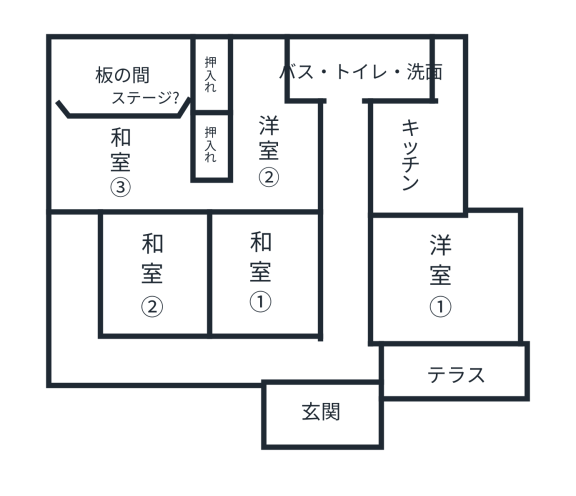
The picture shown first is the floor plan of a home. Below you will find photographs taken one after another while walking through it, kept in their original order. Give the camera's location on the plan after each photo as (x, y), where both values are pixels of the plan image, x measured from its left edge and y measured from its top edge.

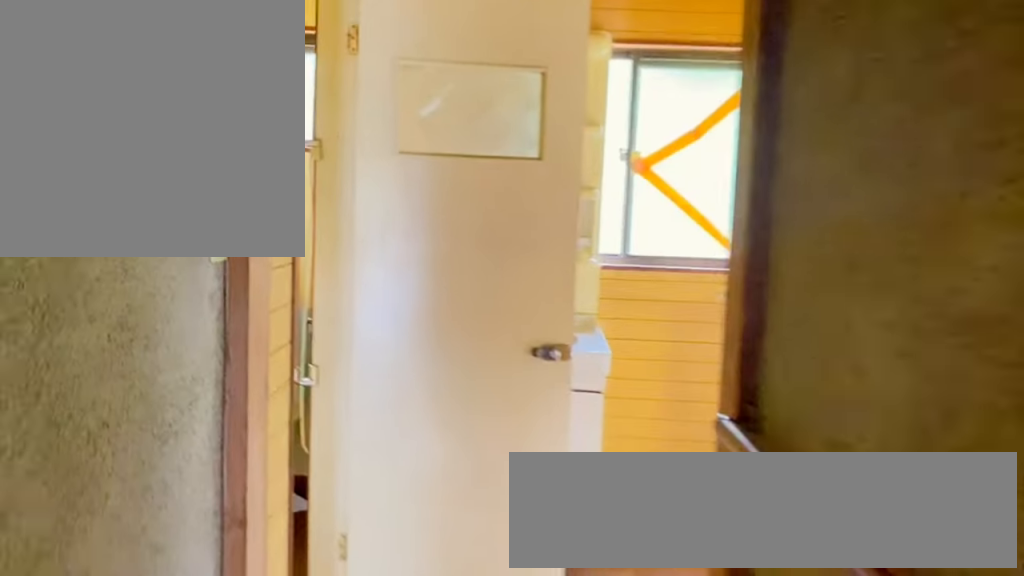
(348, 124)
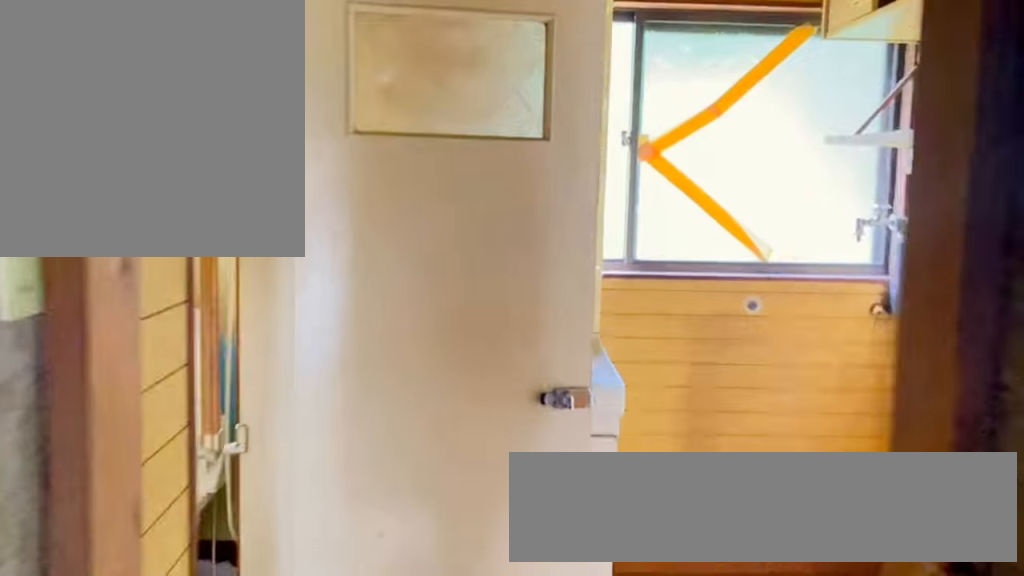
(344, 114)
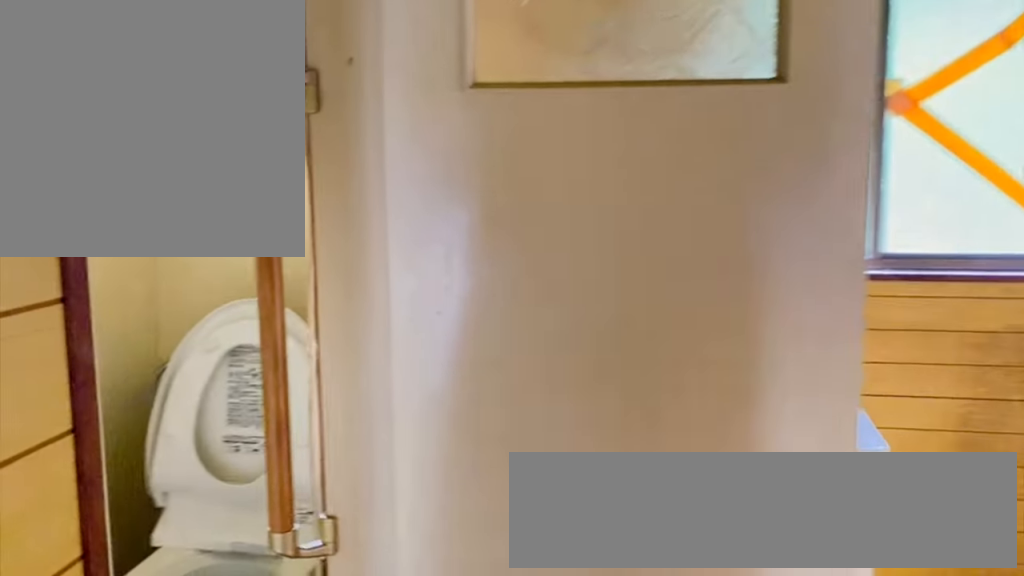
(345, 100)
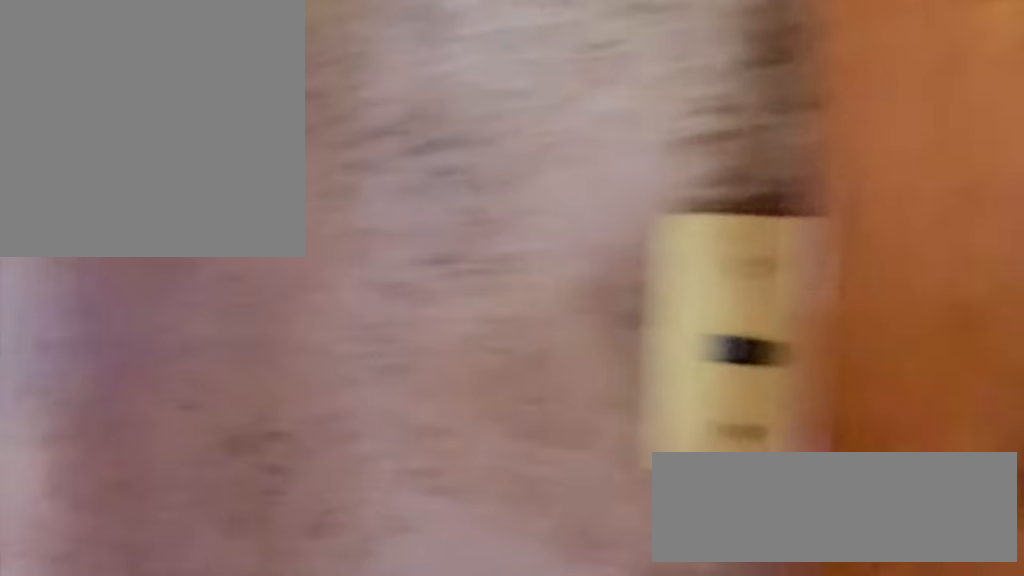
(352, 83)
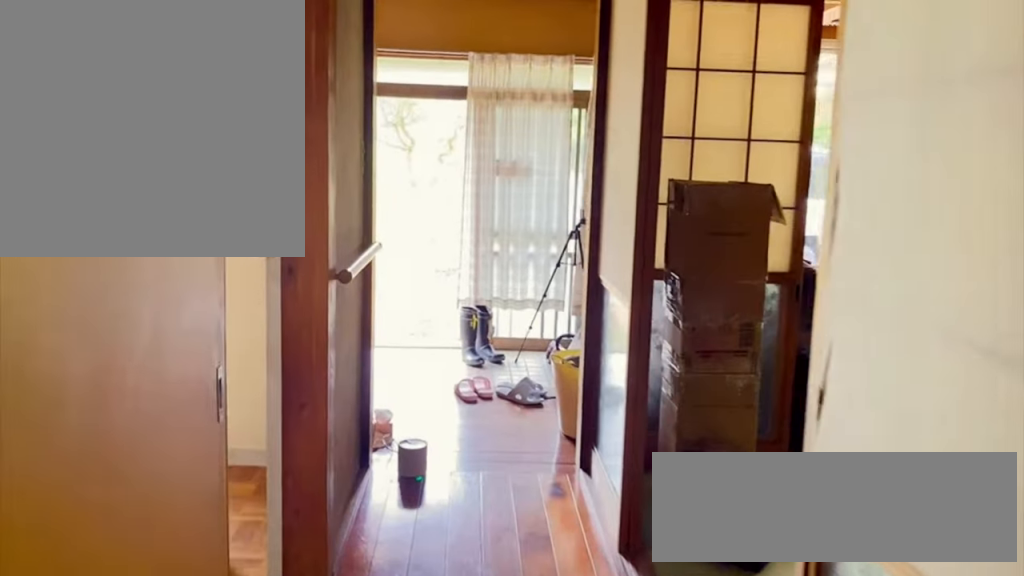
(358, 245)
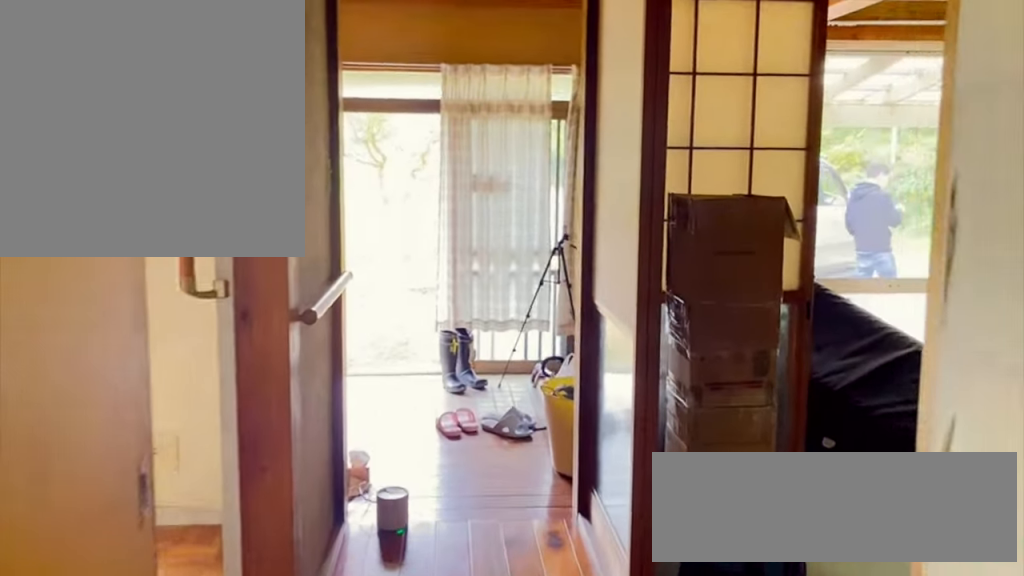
(360, 265)
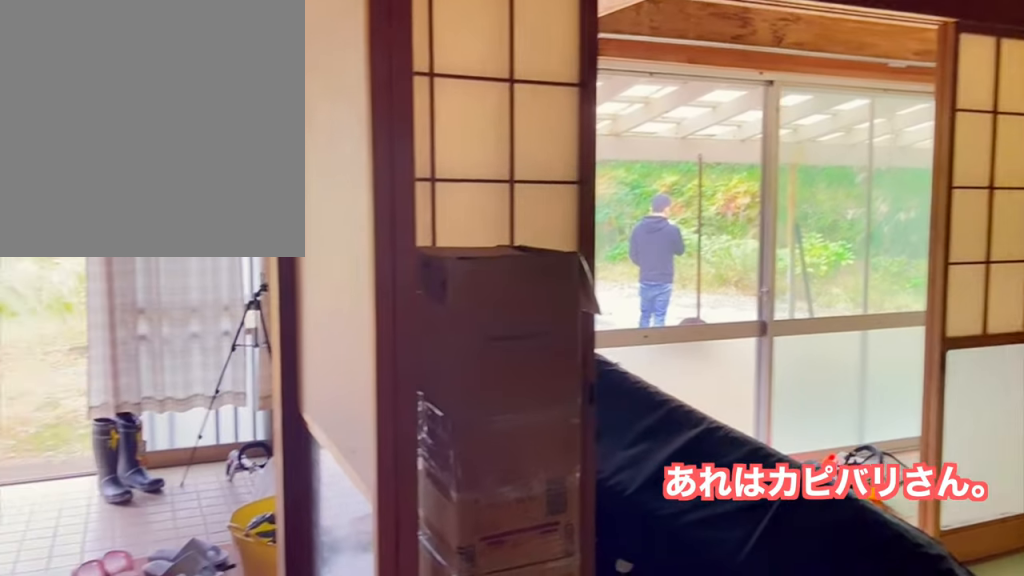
(352, 331)
